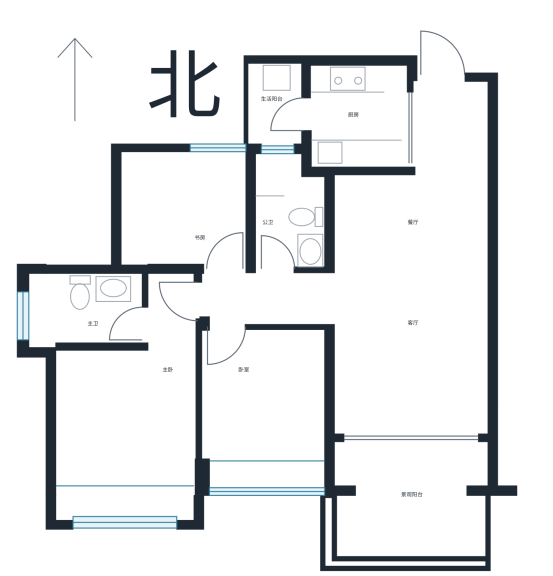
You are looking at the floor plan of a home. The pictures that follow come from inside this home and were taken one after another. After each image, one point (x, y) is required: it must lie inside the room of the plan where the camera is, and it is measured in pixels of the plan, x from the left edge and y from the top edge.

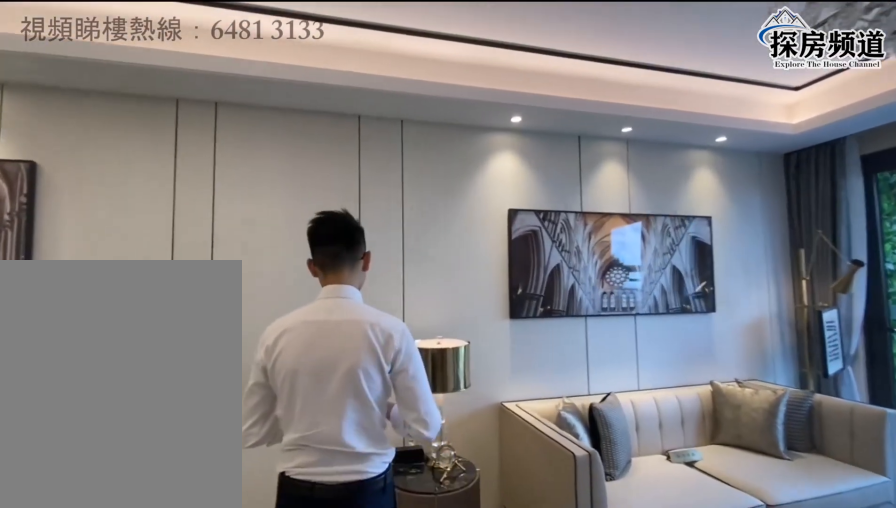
(425, 276)
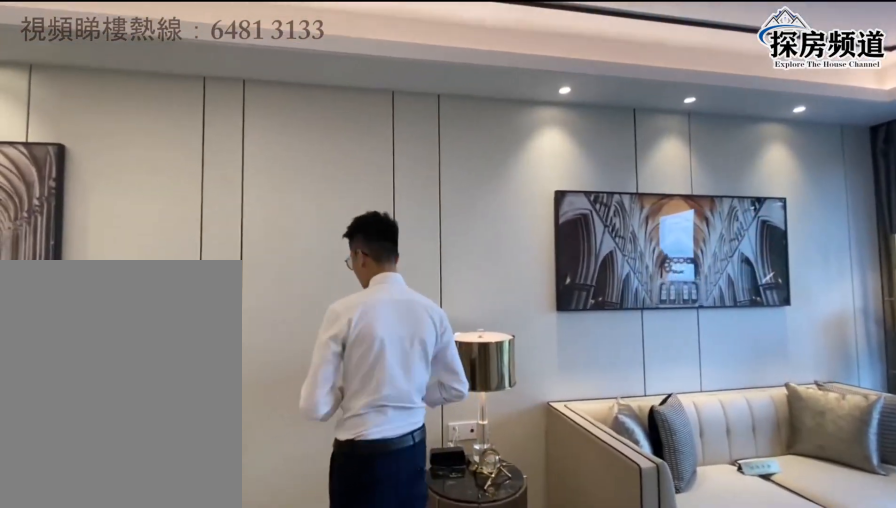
(427, 265)
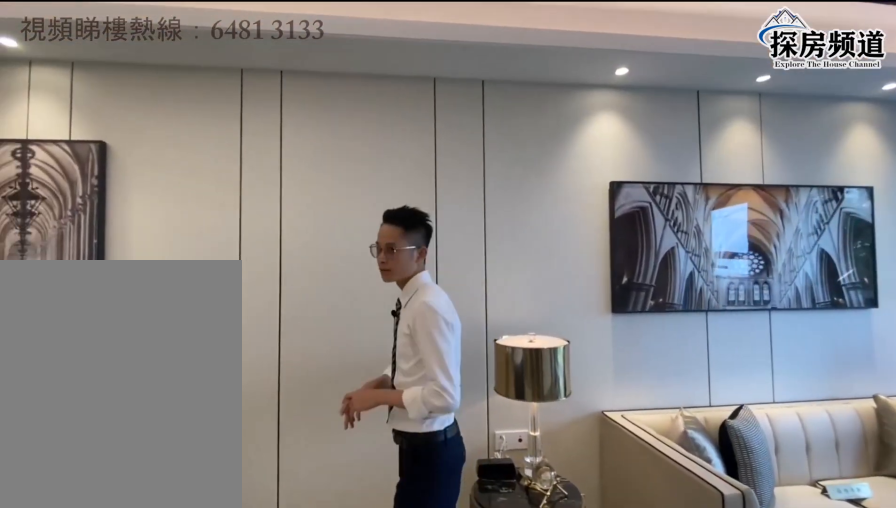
(426, 277)
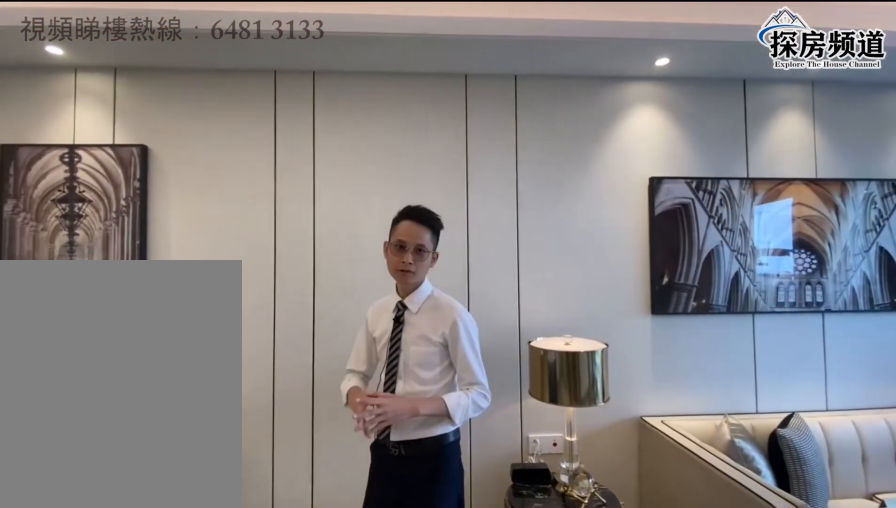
(427, 266)
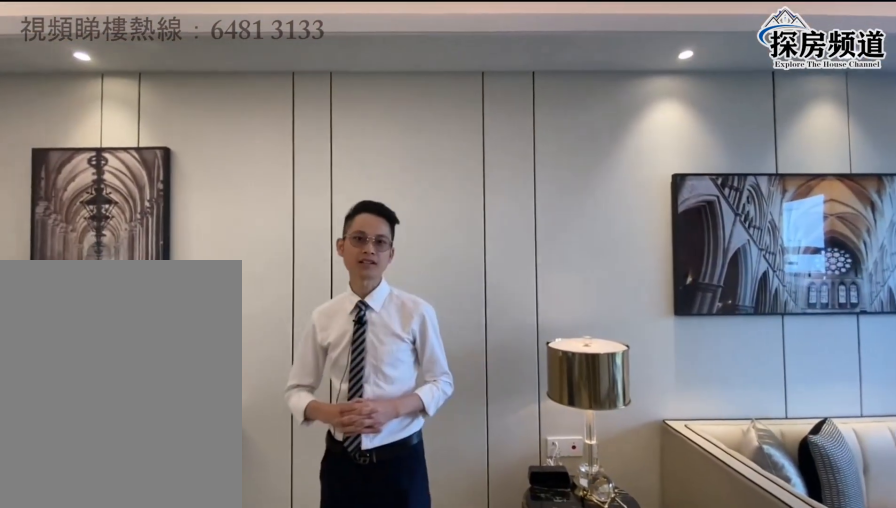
(425, 277)
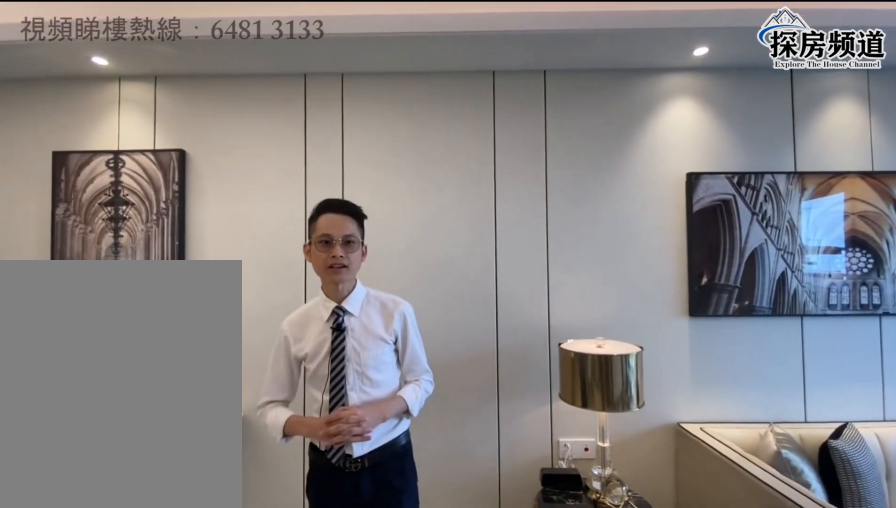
(427, 266)
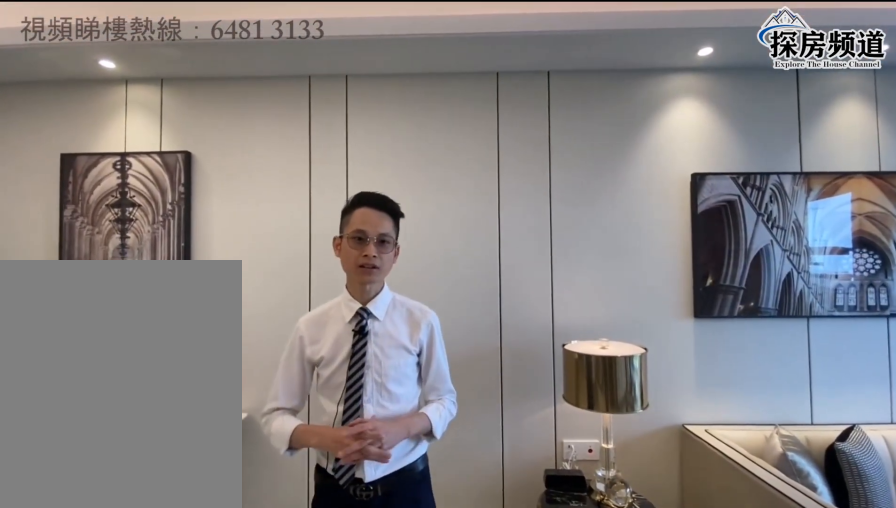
(426, 277)
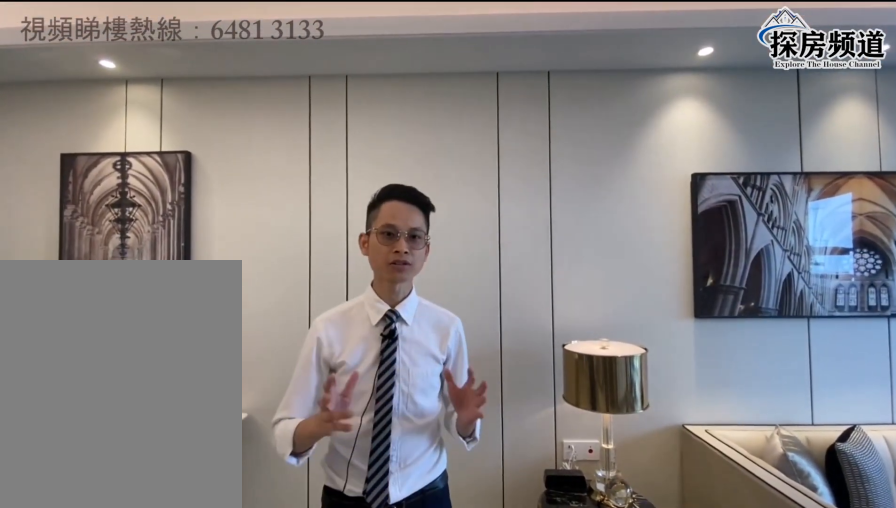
(427, 265)
